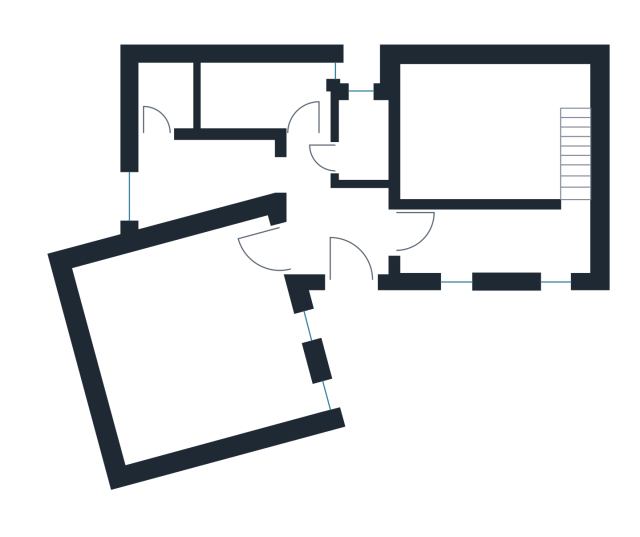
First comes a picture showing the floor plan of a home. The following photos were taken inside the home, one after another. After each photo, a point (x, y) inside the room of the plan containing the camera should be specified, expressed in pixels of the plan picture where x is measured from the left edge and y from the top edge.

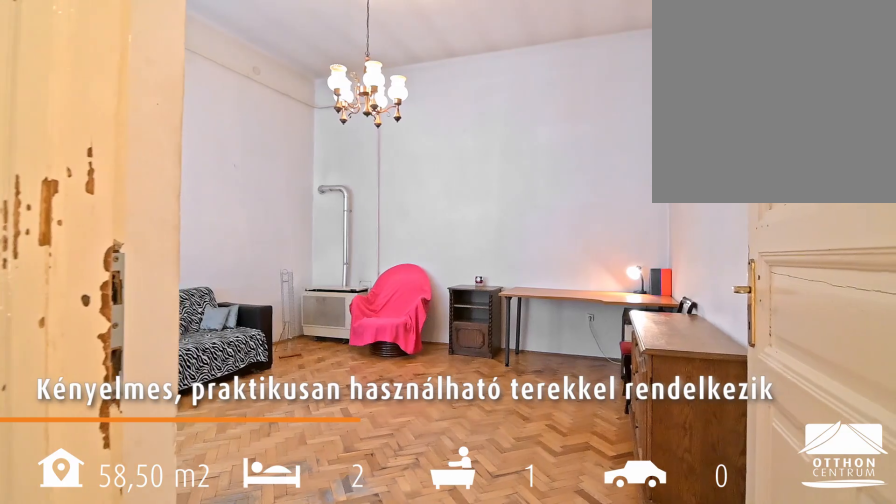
(203, 351)
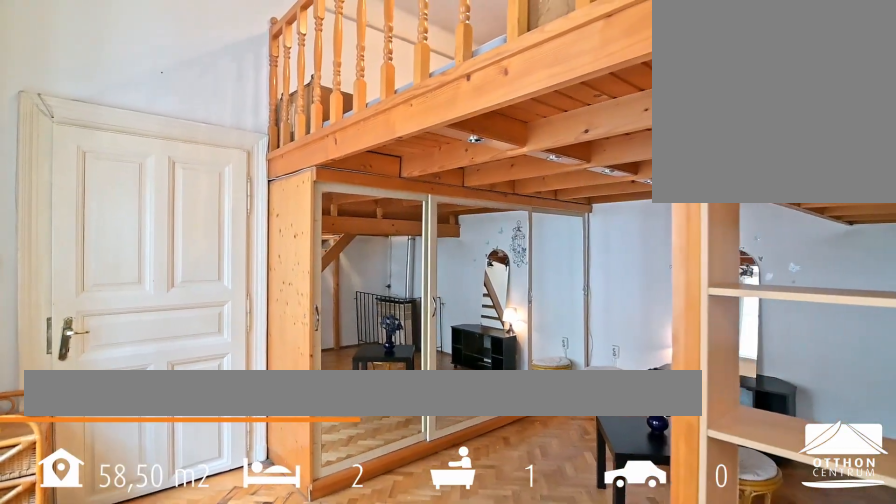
(513, 236)
